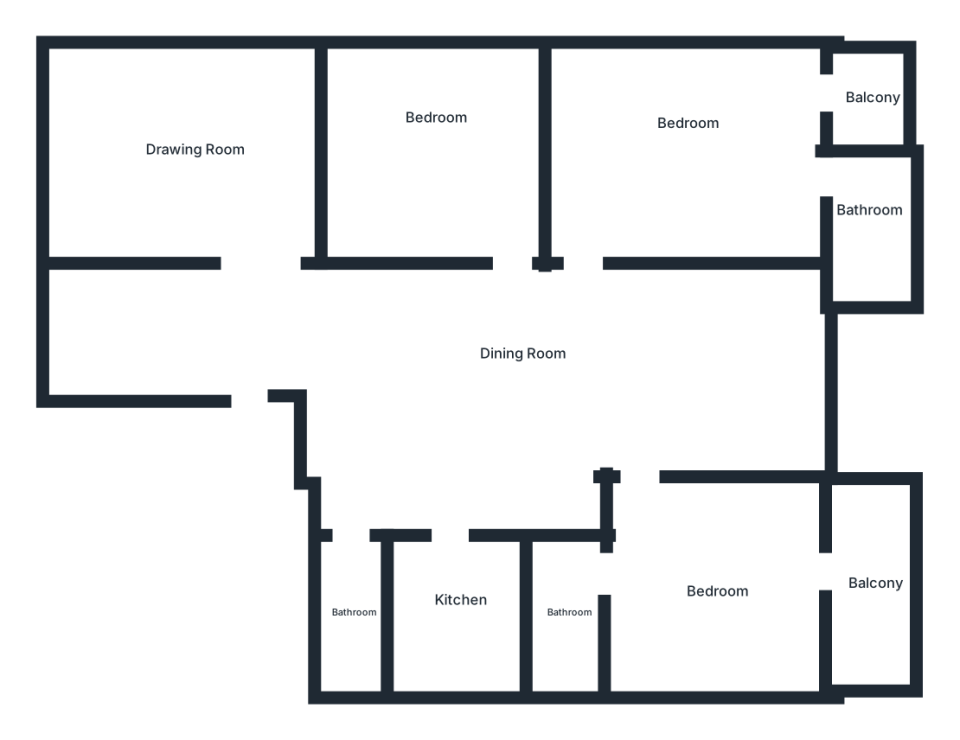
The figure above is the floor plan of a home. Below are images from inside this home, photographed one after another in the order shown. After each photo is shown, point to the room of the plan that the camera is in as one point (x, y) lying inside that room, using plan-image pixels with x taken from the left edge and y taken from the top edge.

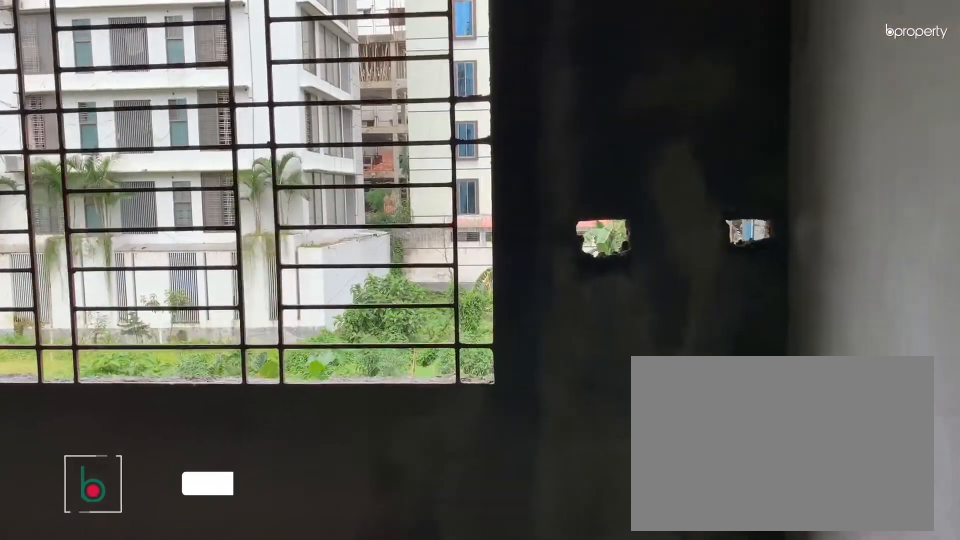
(472, 193)
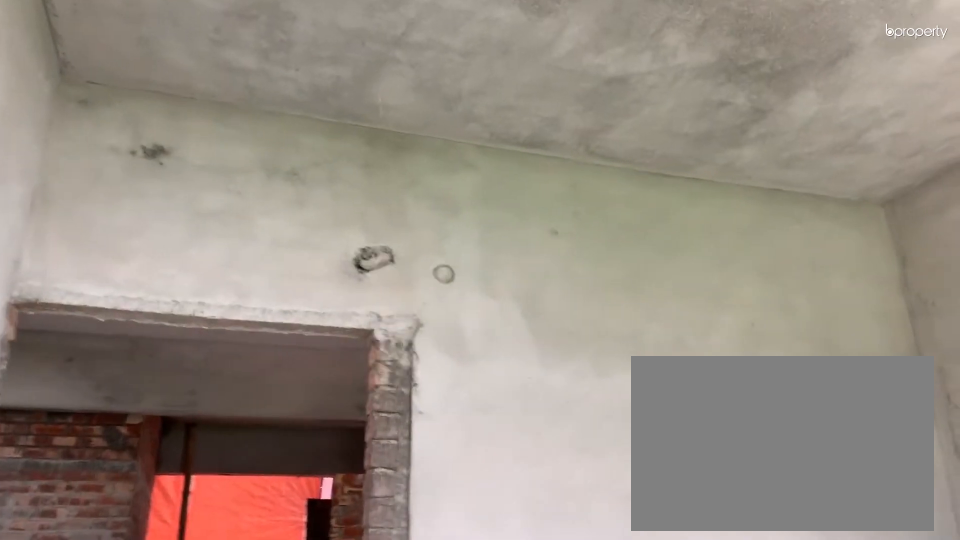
(427, 132)
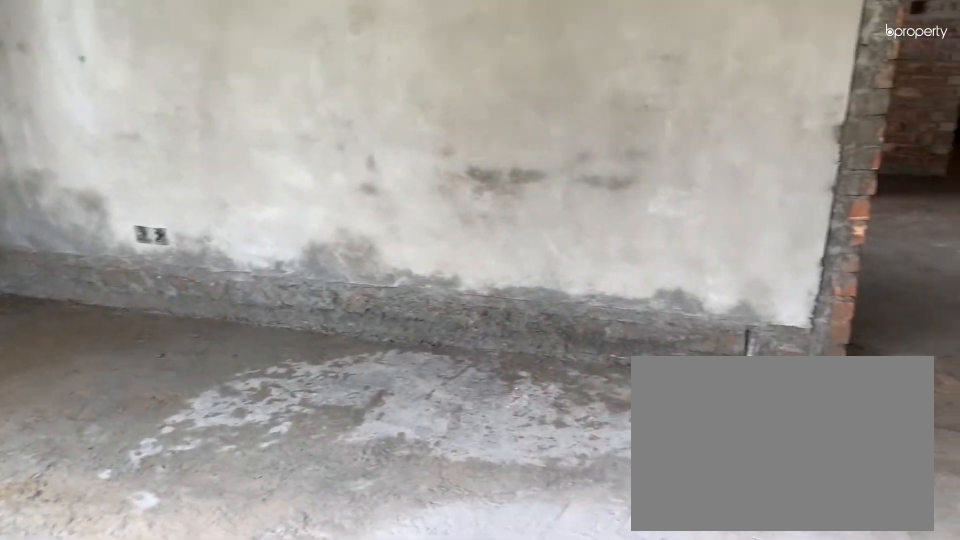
(691, 129)
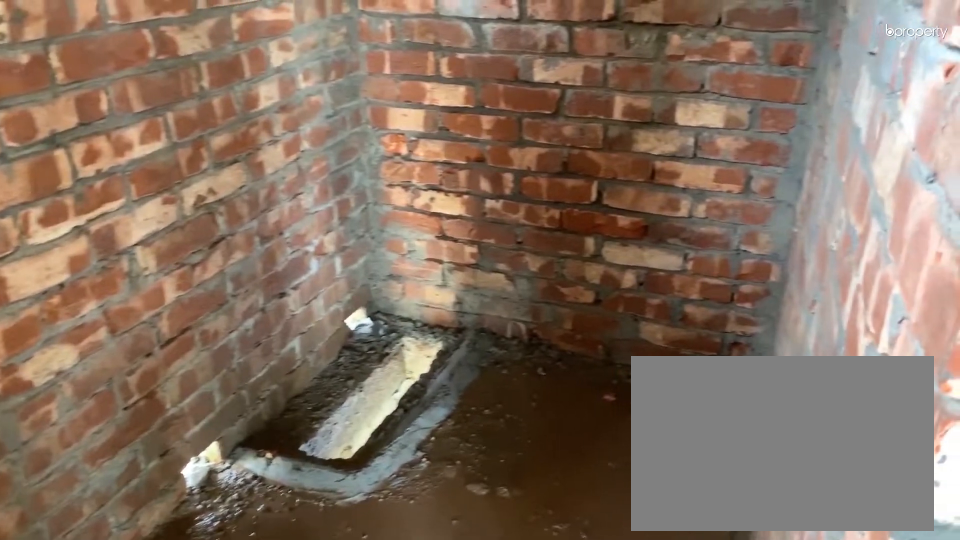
(870, 224)
